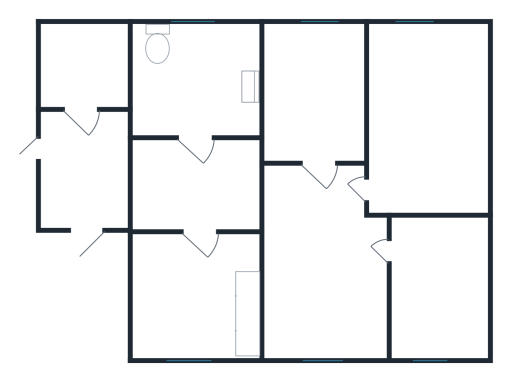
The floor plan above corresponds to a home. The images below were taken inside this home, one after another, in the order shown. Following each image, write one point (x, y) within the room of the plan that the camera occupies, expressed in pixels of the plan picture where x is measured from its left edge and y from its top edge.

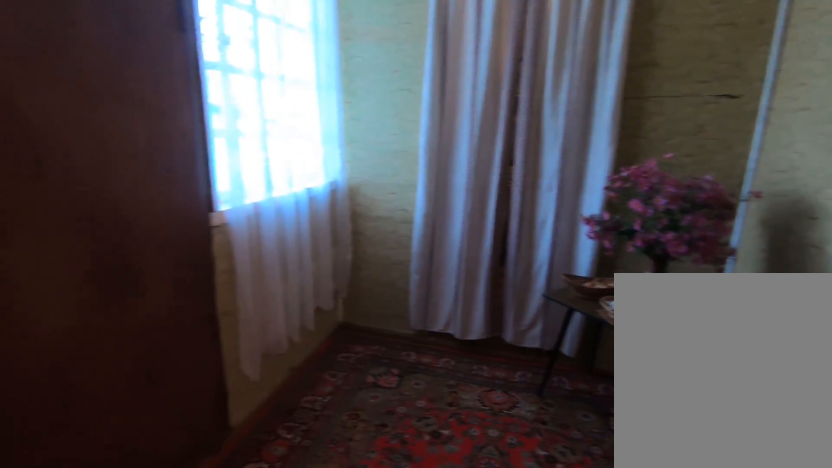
(83, 204)
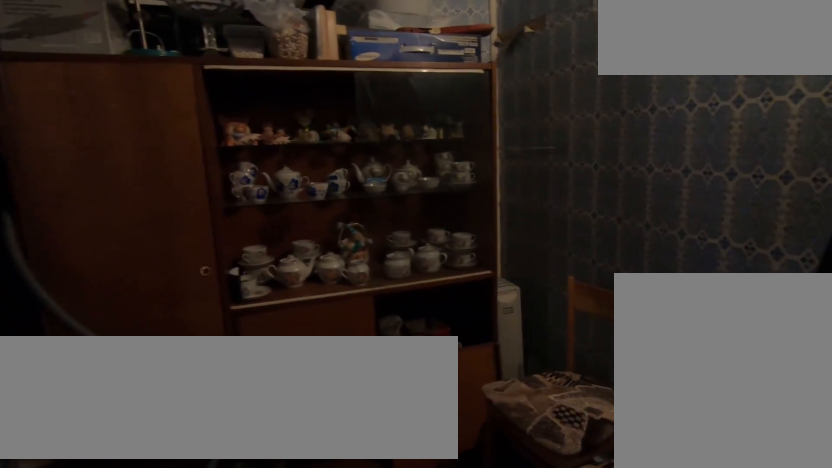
(81, 114)
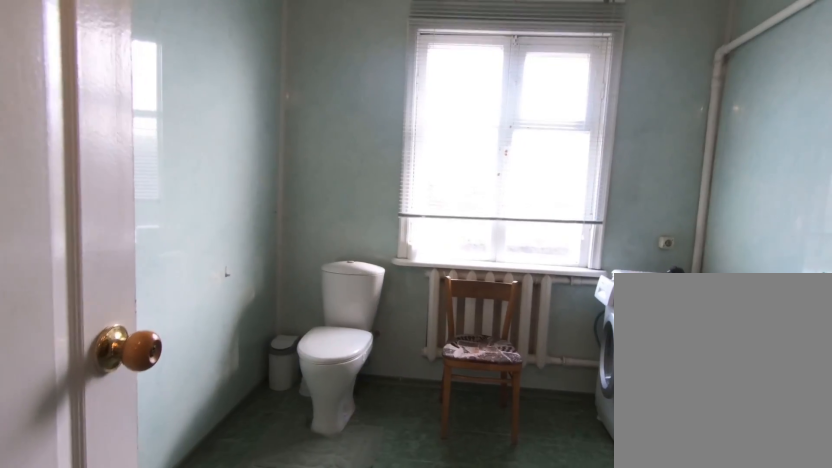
(197, 127)
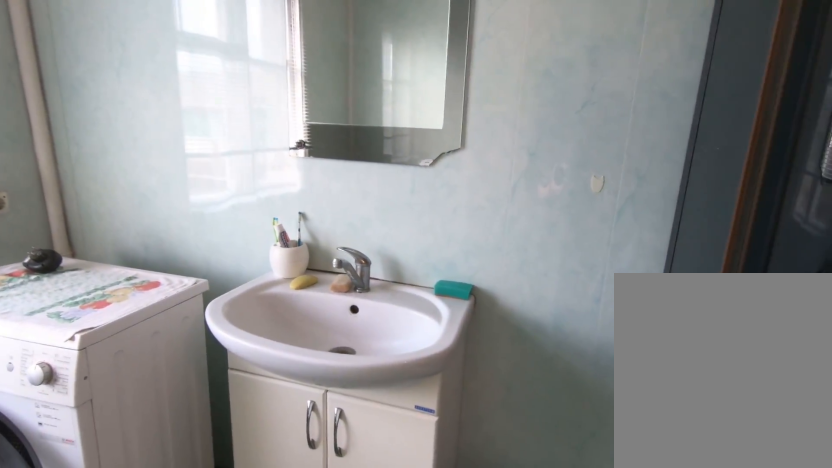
(197, 127)
